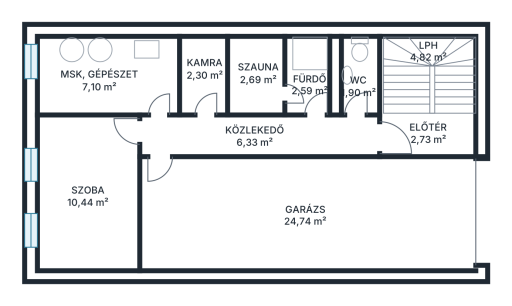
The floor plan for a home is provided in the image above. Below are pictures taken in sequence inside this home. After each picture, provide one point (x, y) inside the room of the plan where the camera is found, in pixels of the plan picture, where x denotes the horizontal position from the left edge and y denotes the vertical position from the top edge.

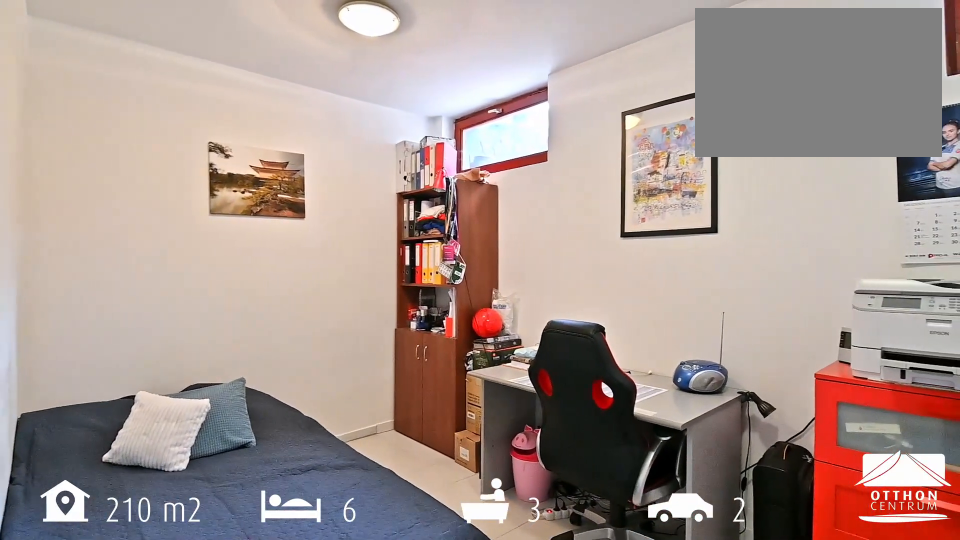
(87, 194)
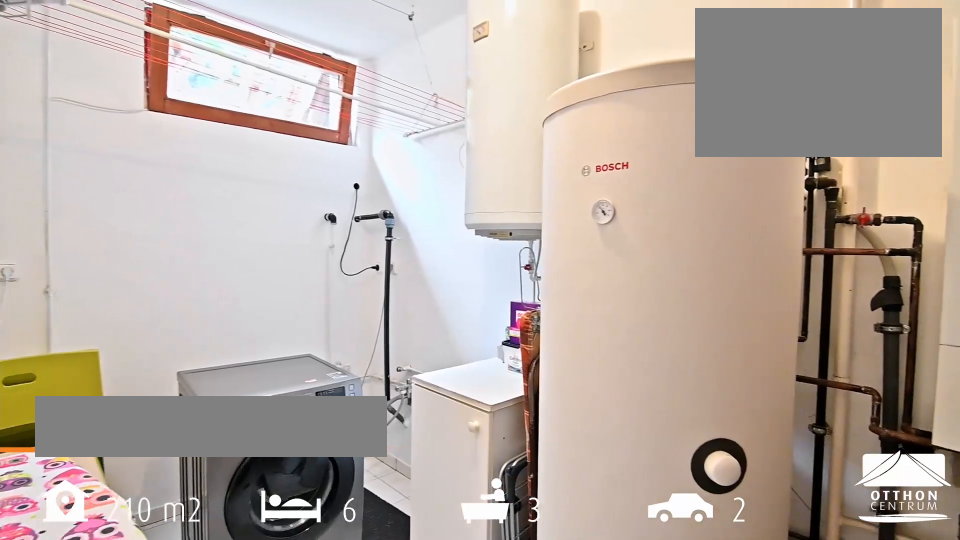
(95, 73)
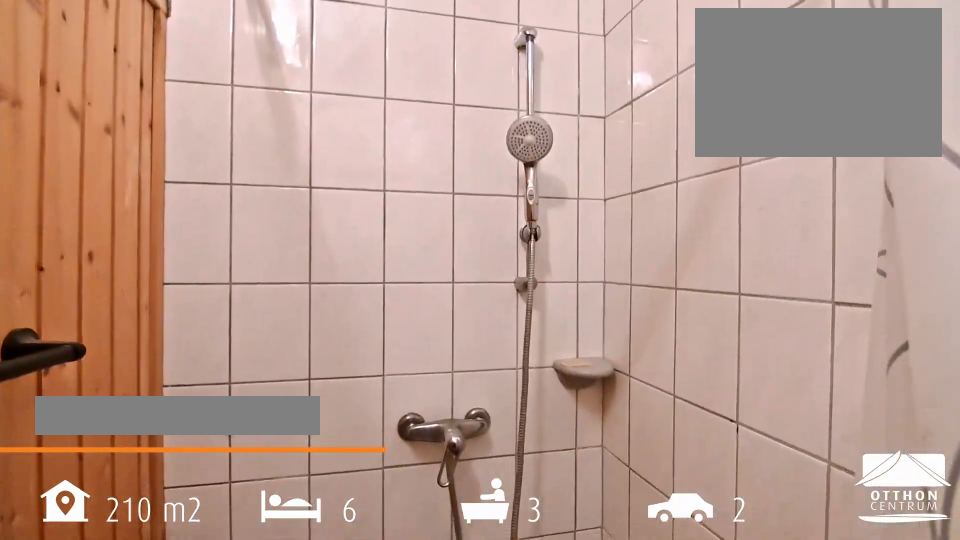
(308, 79)
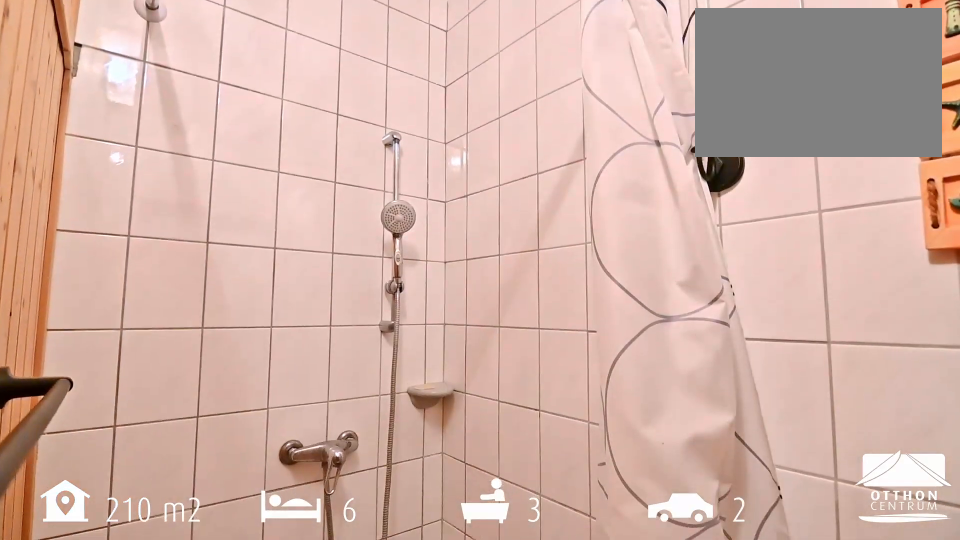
(308, 79)
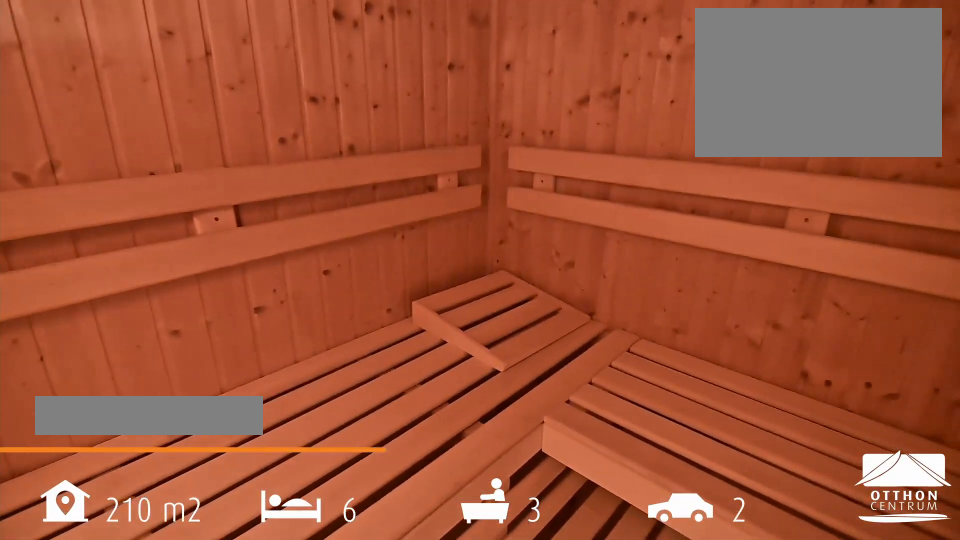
(256, 77)
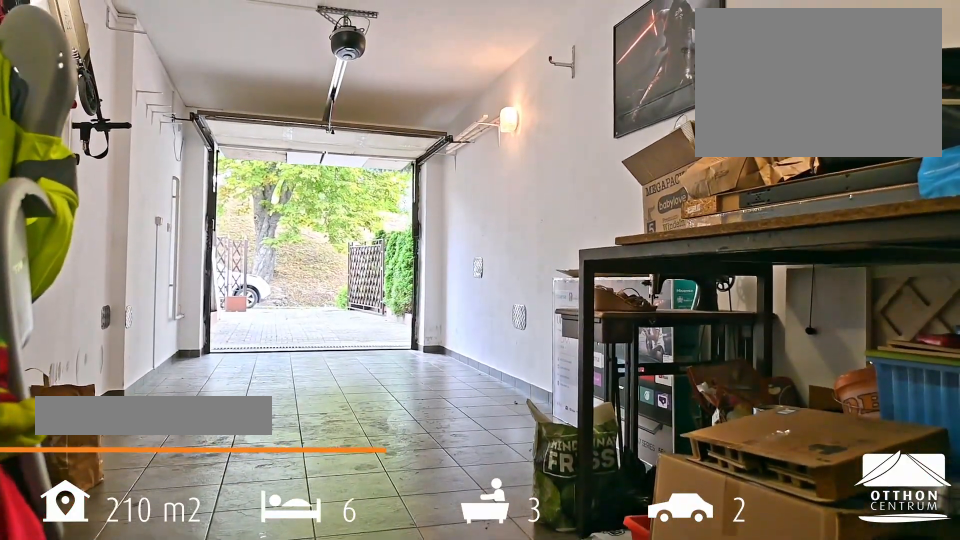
(306, 214)
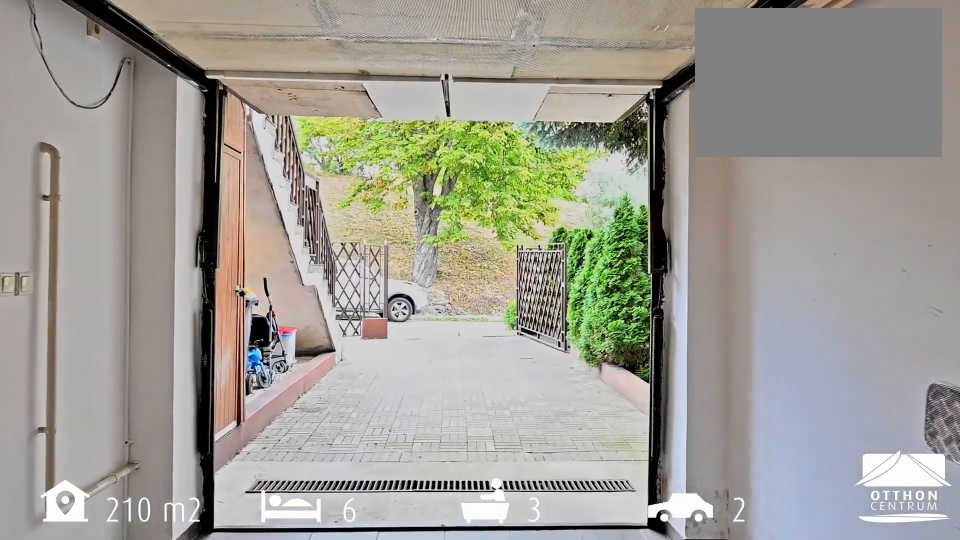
(306, 215)
